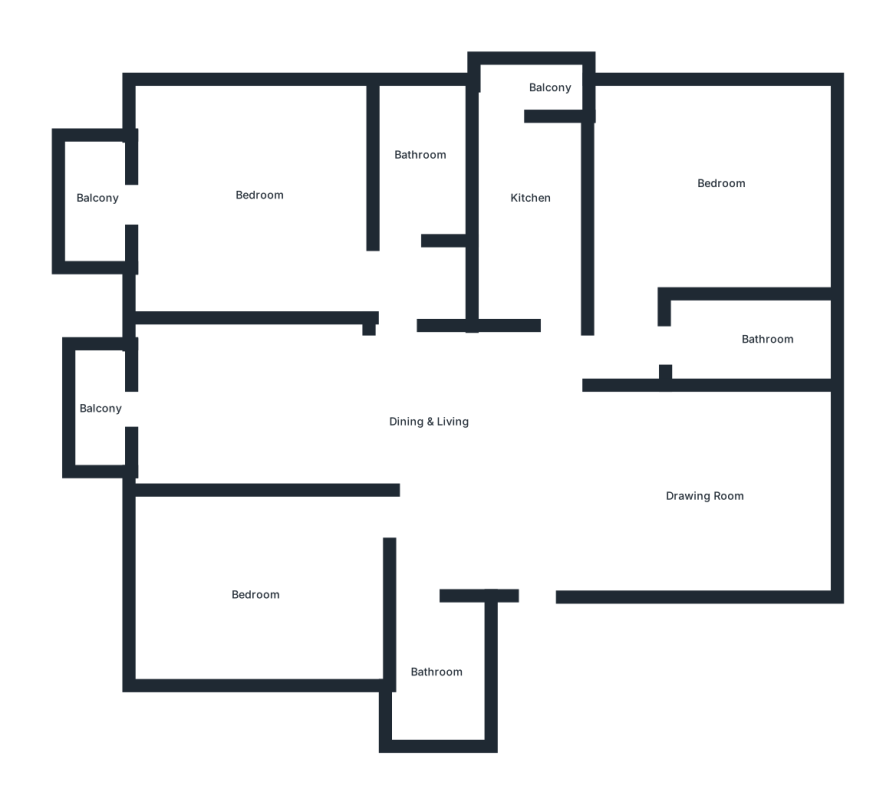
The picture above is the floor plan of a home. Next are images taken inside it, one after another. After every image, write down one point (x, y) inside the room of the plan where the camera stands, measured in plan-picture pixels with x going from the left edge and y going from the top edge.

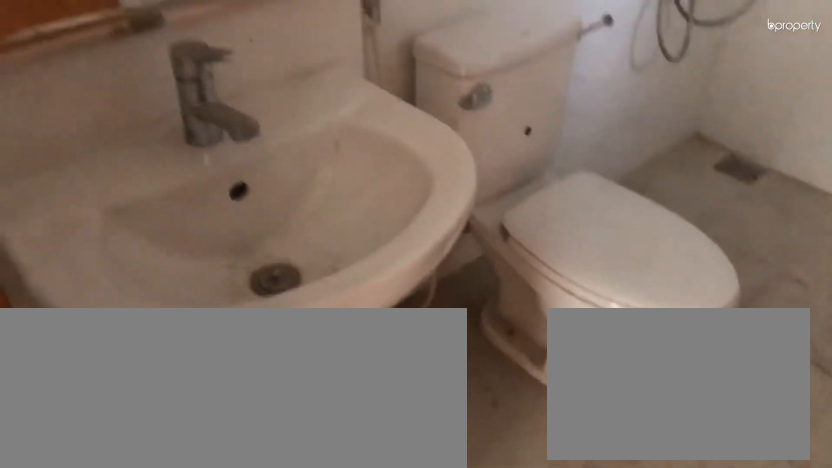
(433, 673)
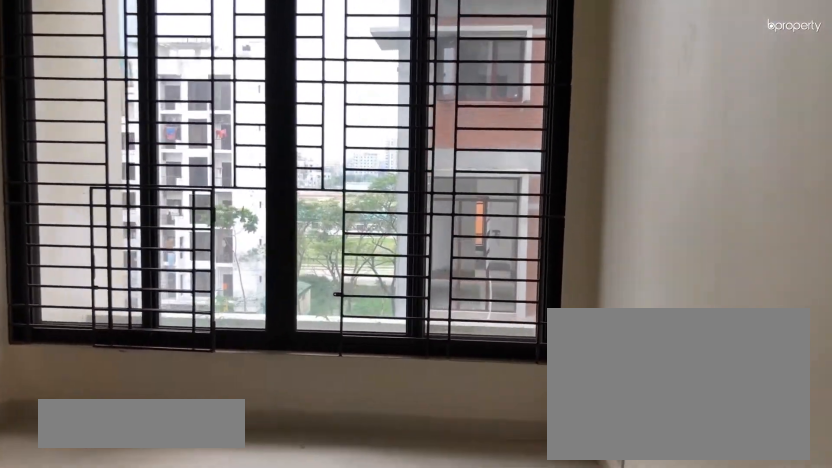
(253, 594)
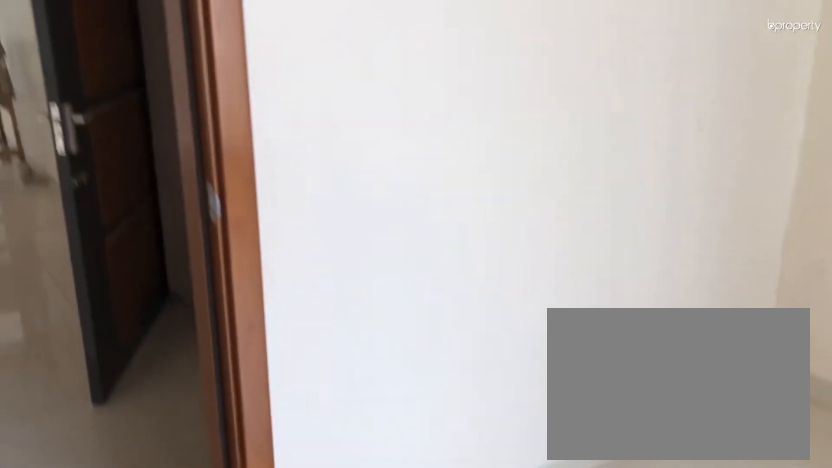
(253, 594)
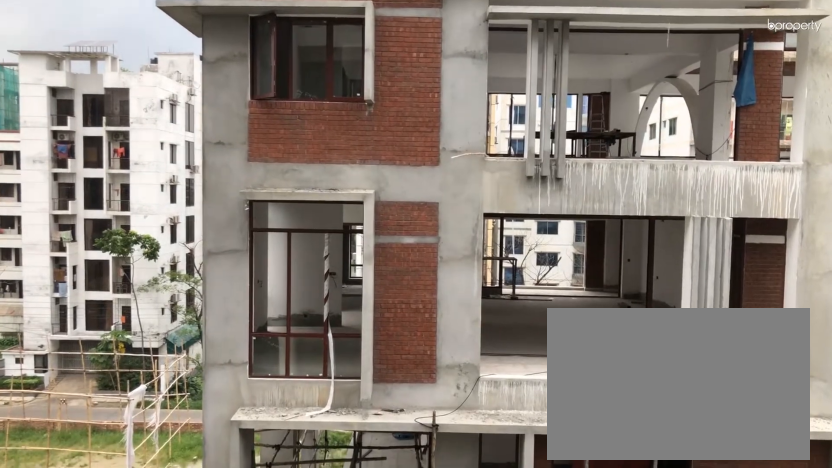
(97, 409)
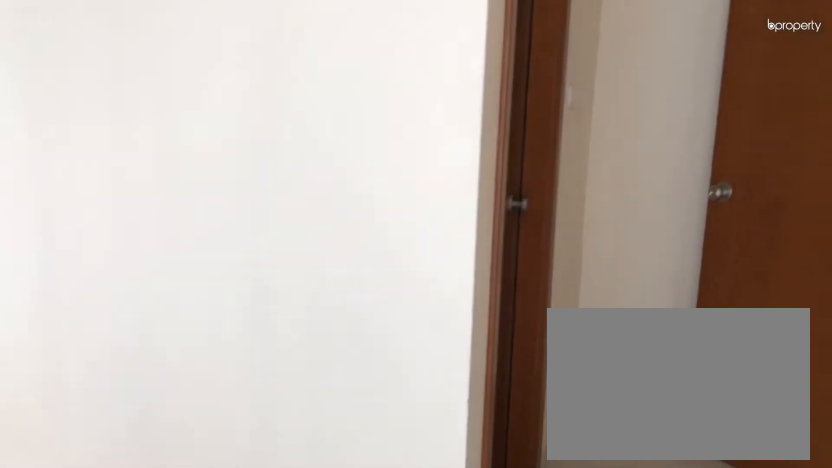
(253, 199)
